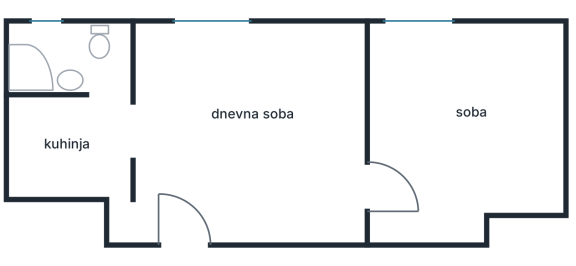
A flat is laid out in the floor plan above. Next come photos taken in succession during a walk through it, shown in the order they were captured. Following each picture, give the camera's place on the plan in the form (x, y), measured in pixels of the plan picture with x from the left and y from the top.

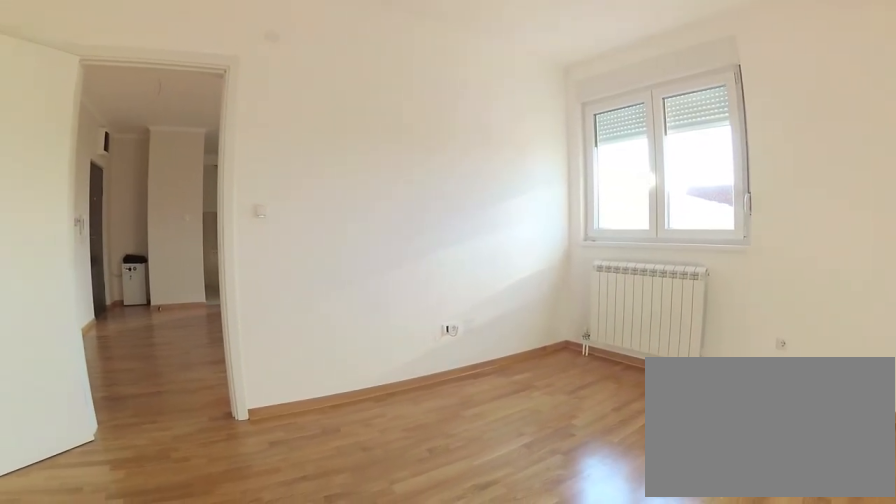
(492, 190)
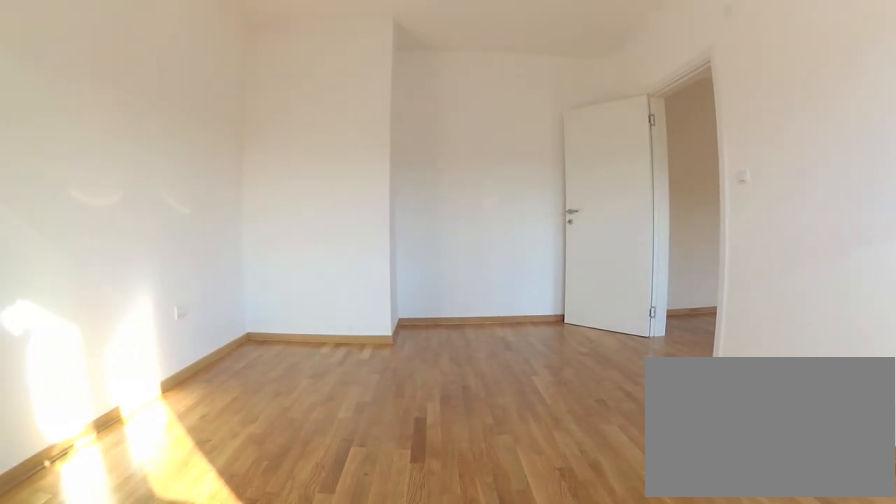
(473, 47)
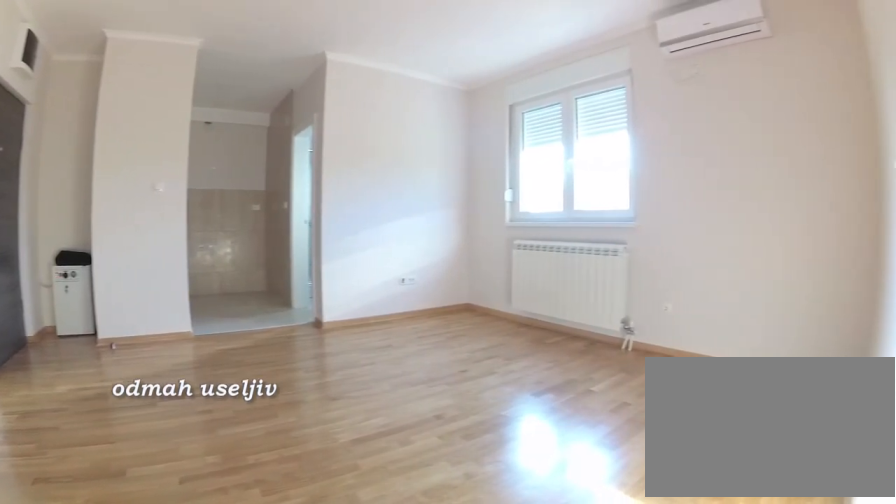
(369, 189)
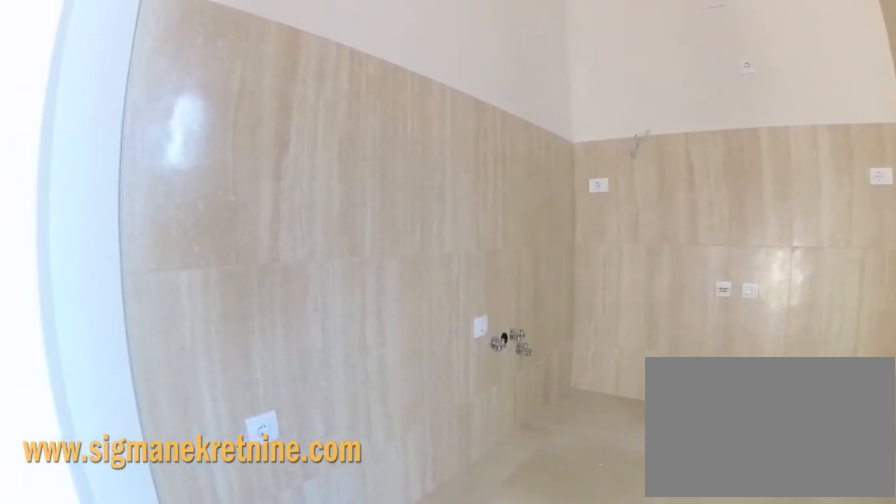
(124, 119)
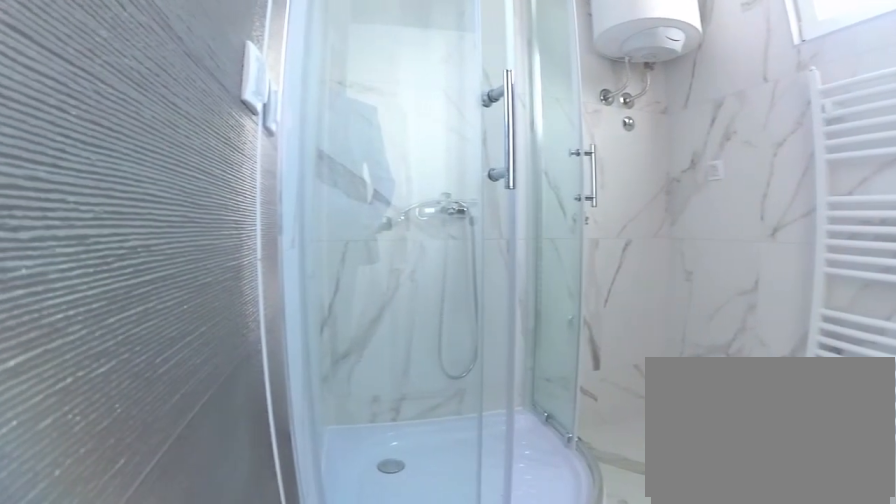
(109, 80)
